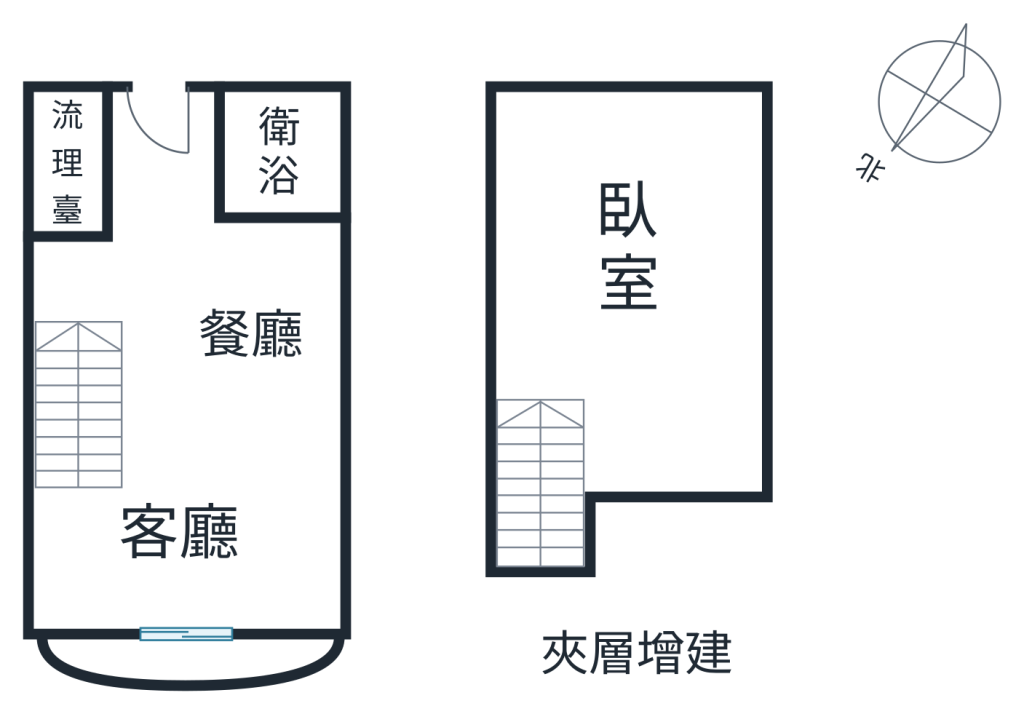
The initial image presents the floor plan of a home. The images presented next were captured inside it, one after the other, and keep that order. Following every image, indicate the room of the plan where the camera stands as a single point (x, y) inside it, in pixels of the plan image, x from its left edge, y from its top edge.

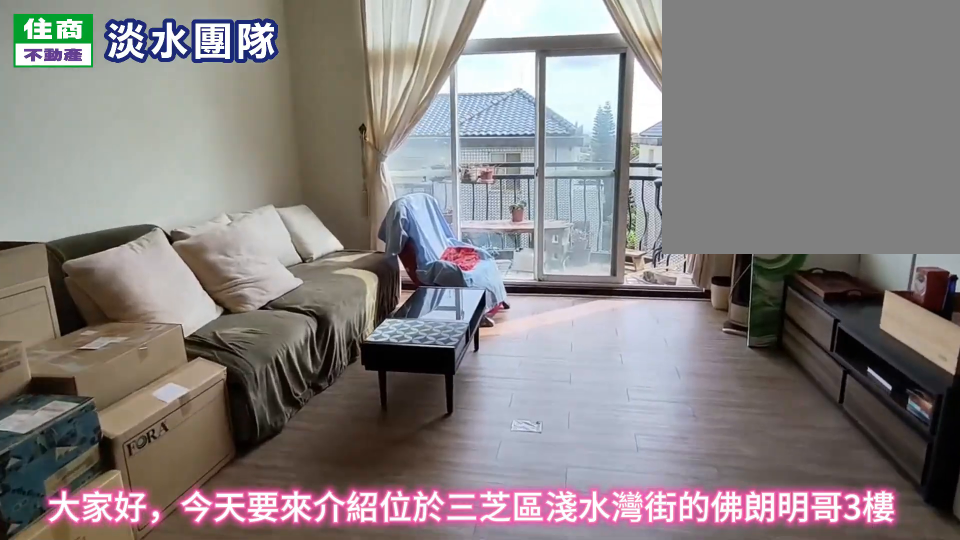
(91, 505)
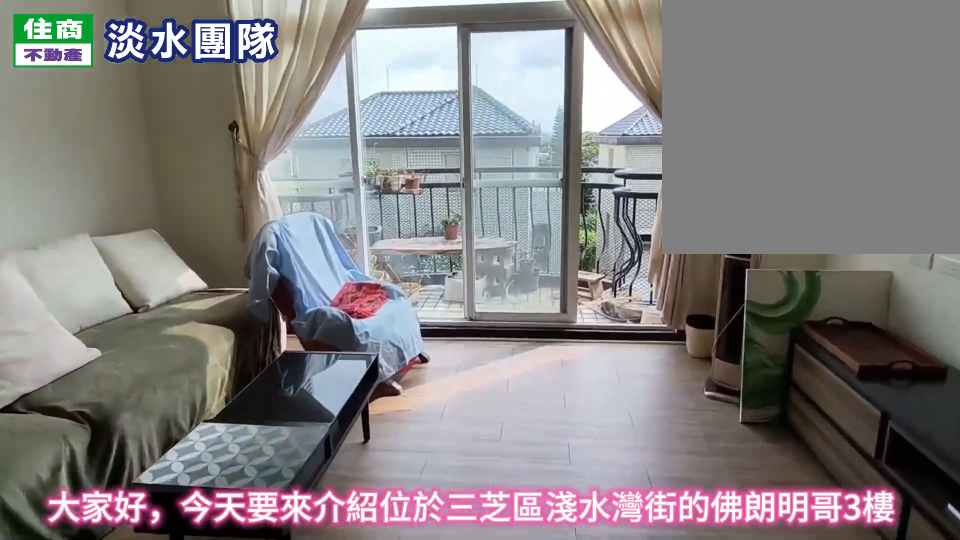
(102, 498)
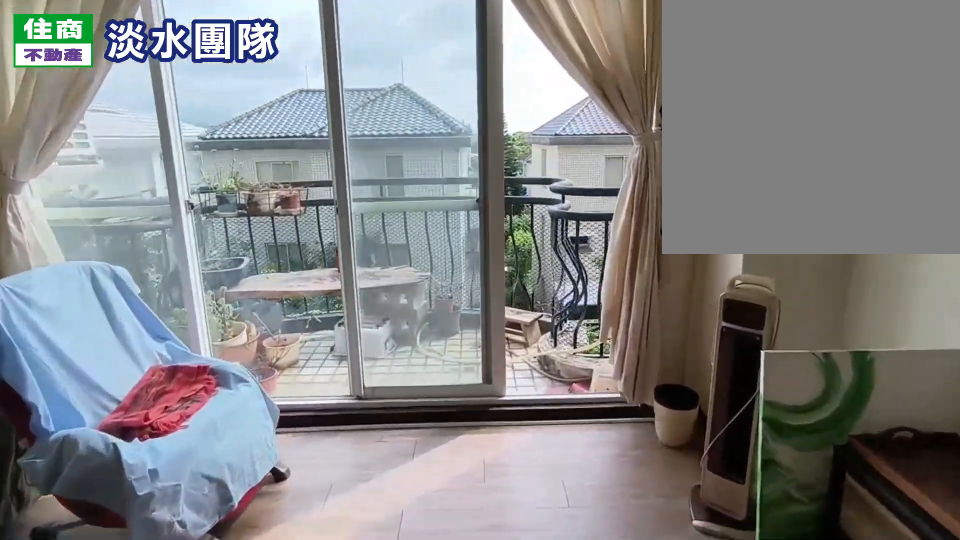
(106, 483)
